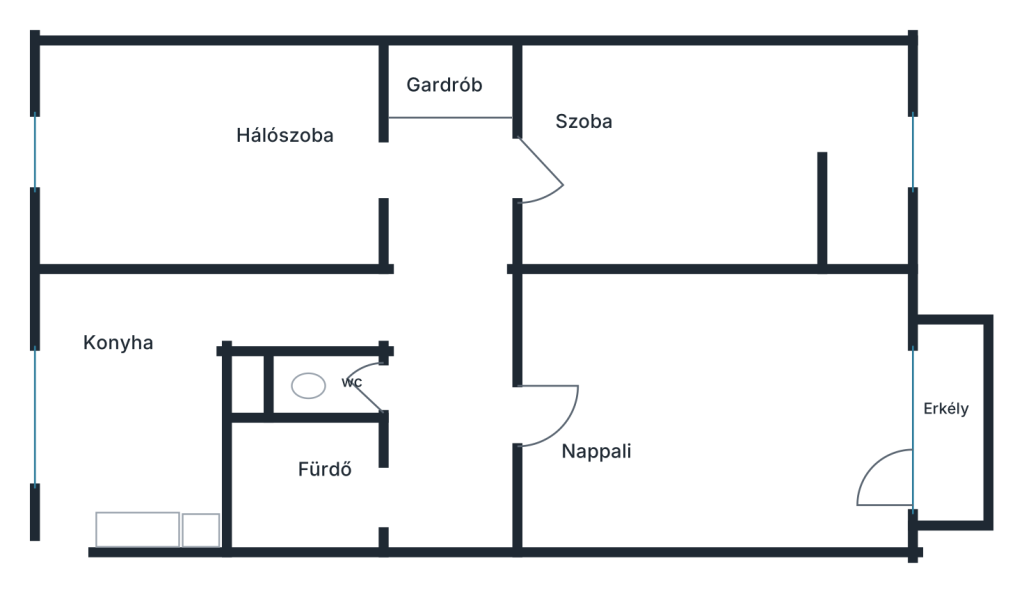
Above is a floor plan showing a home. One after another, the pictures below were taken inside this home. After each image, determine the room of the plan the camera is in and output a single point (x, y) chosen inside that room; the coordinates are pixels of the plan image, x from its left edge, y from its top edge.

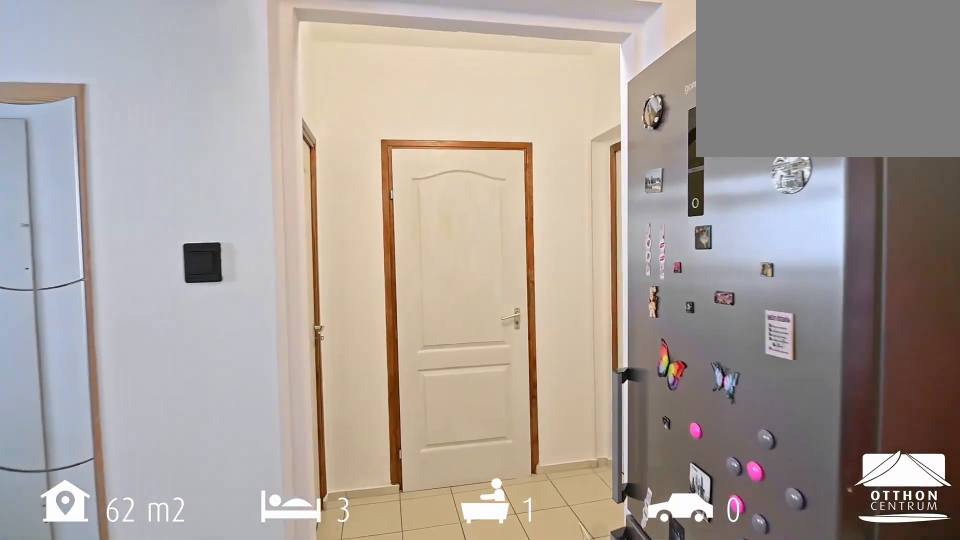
(449, 157)
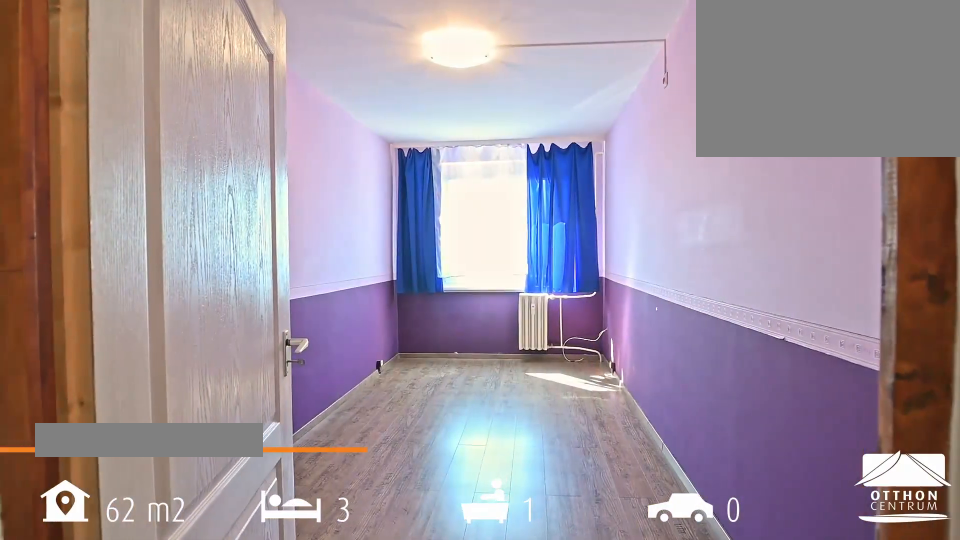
(704, 157)
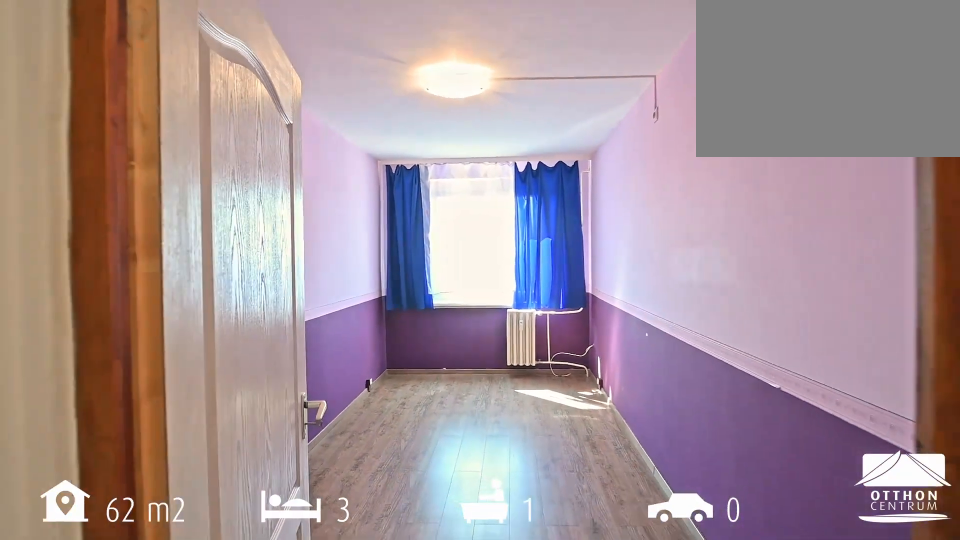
(704, 157)
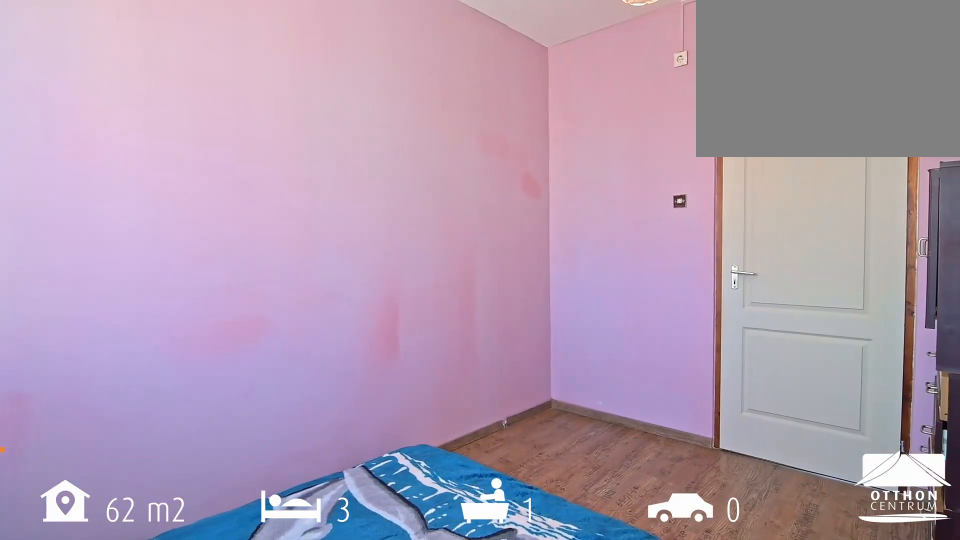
(204, 157)
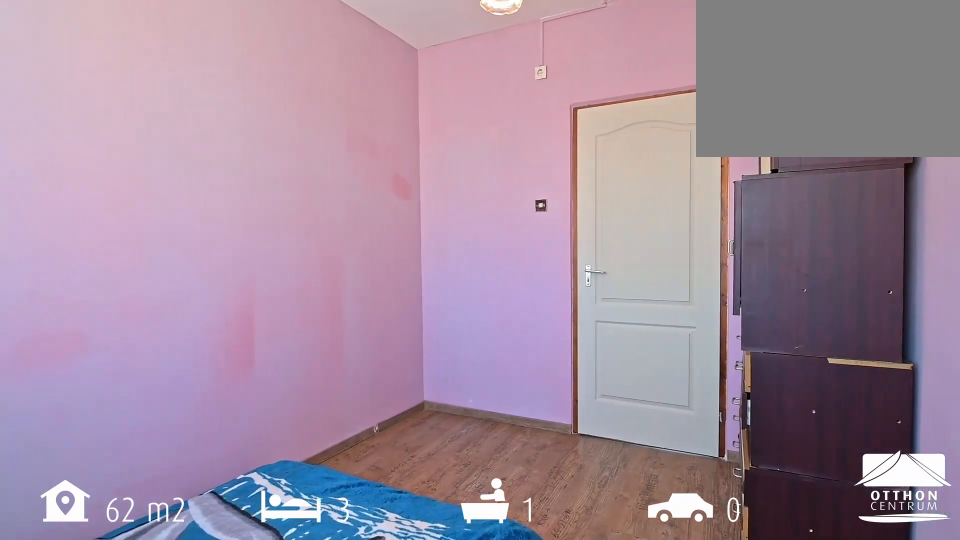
(204, 157)
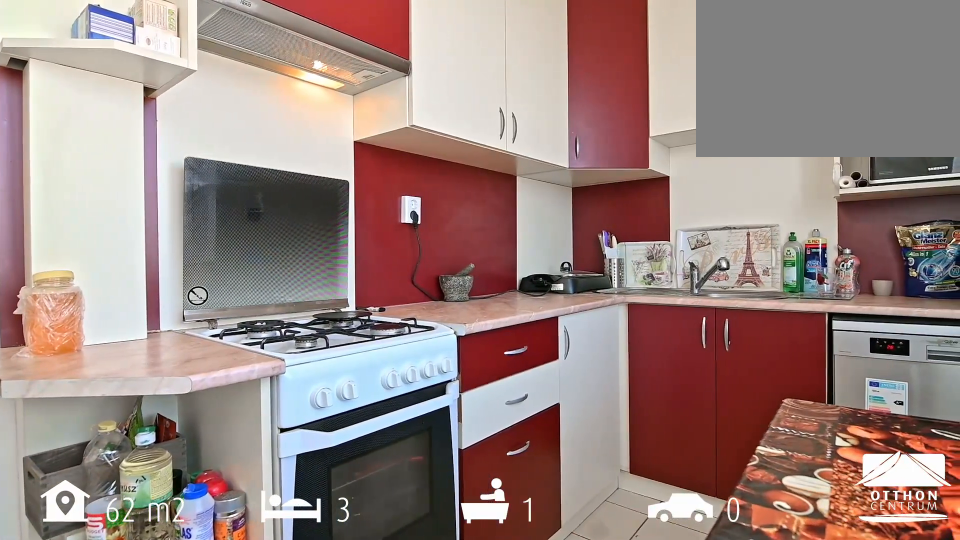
(138, 419)
